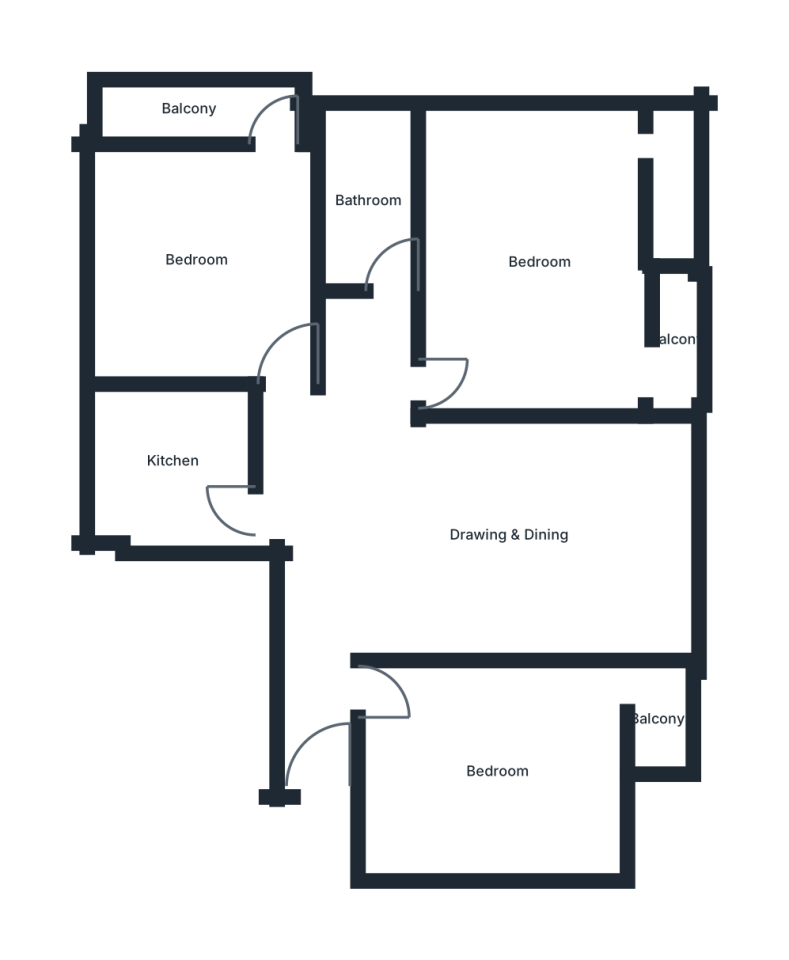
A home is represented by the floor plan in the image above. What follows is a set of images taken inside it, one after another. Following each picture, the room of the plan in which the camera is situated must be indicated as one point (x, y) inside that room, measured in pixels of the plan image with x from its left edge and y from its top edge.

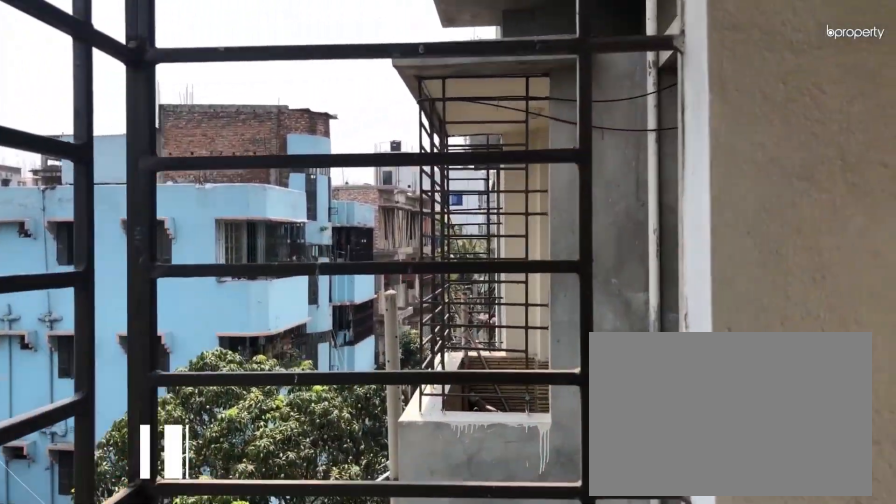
(657, 721)
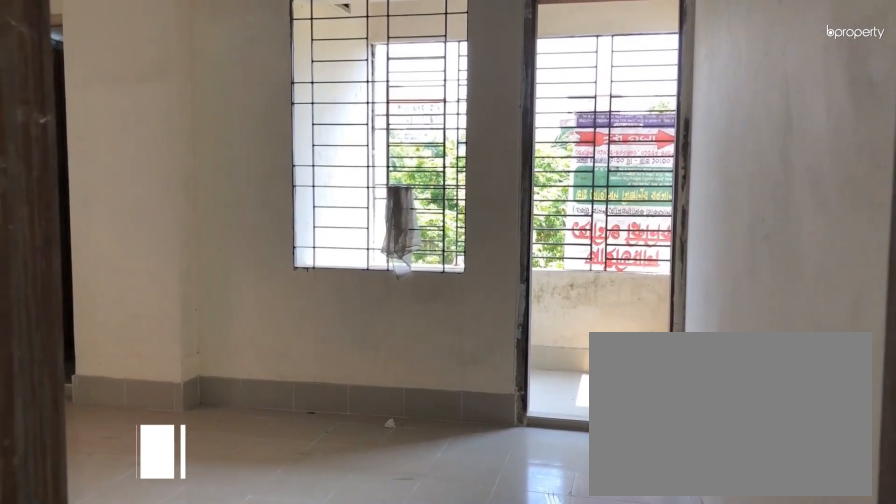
(464, 382)
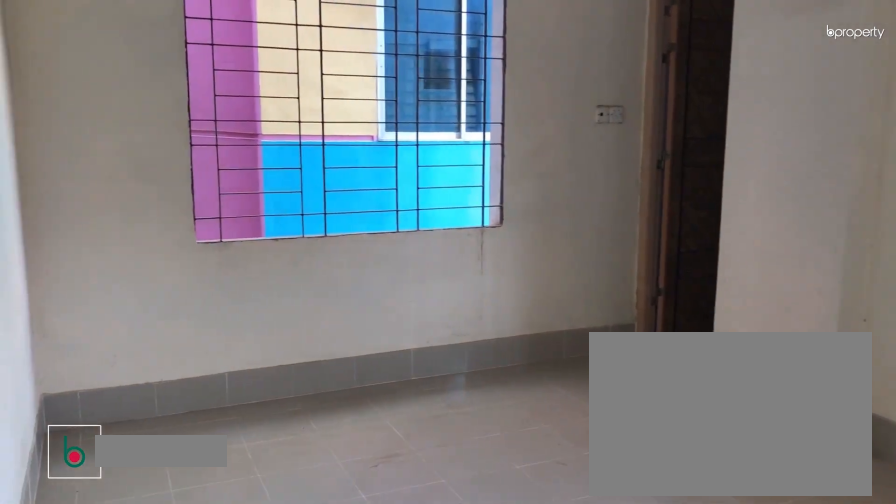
(540, 259)
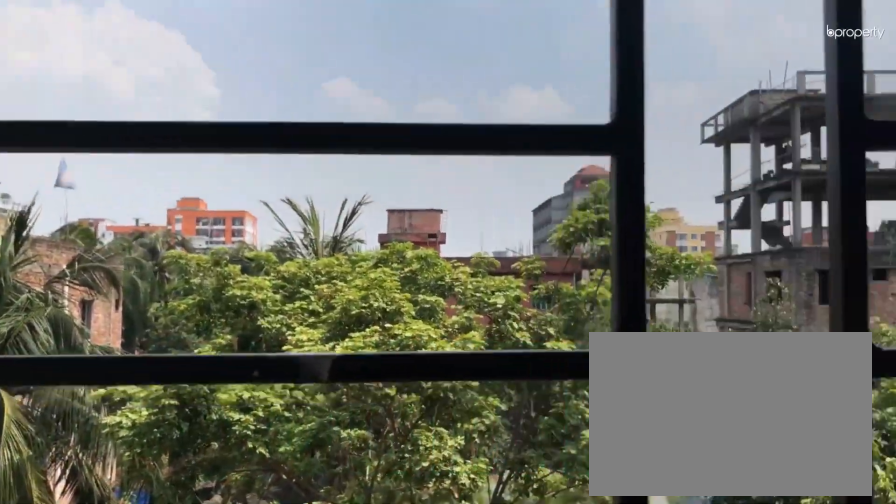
(674, 337)
